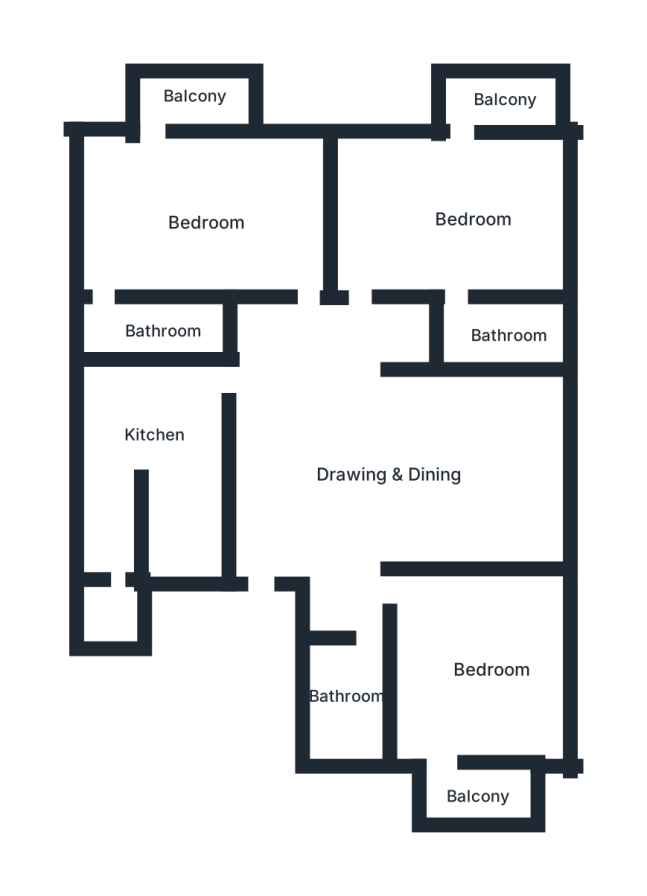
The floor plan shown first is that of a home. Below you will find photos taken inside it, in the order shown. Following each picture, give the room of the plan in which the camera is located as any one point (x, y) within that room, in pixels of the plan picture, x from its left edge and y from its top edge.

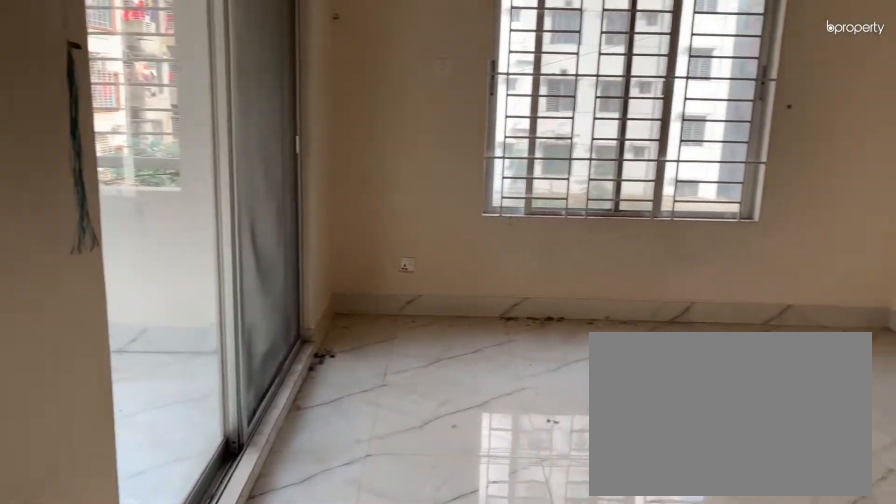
(440, 228)
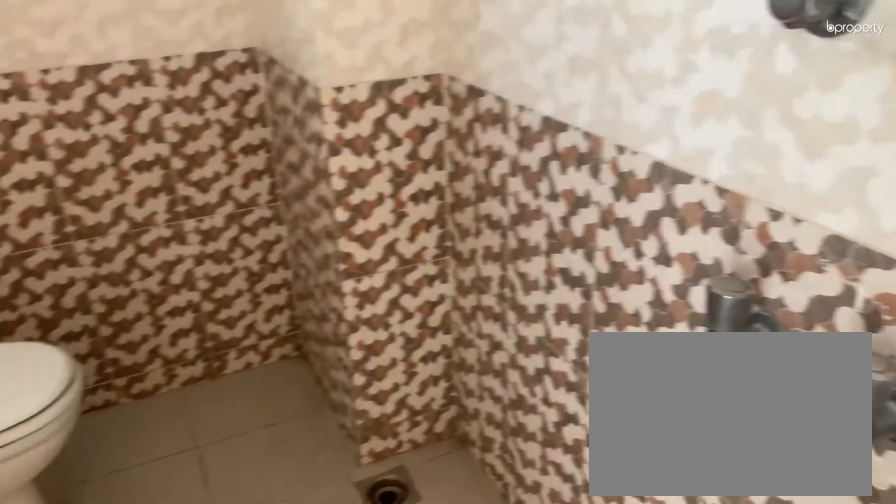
(506, 334)
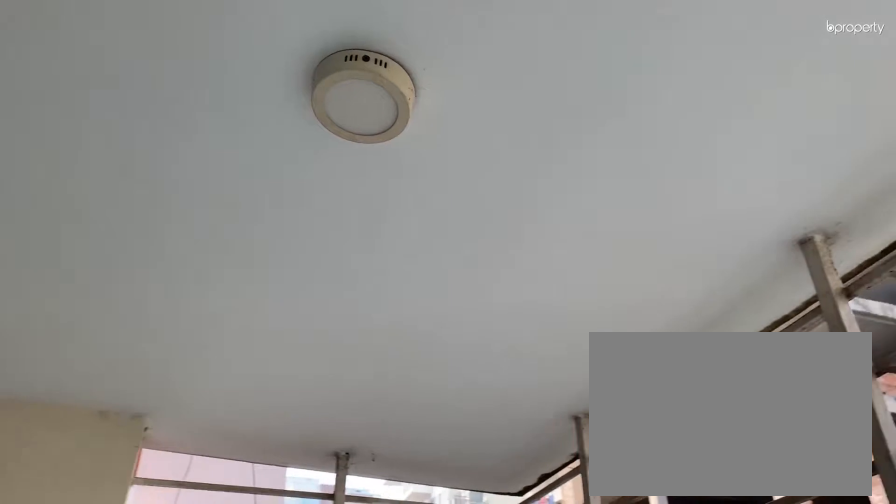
(497, 106)
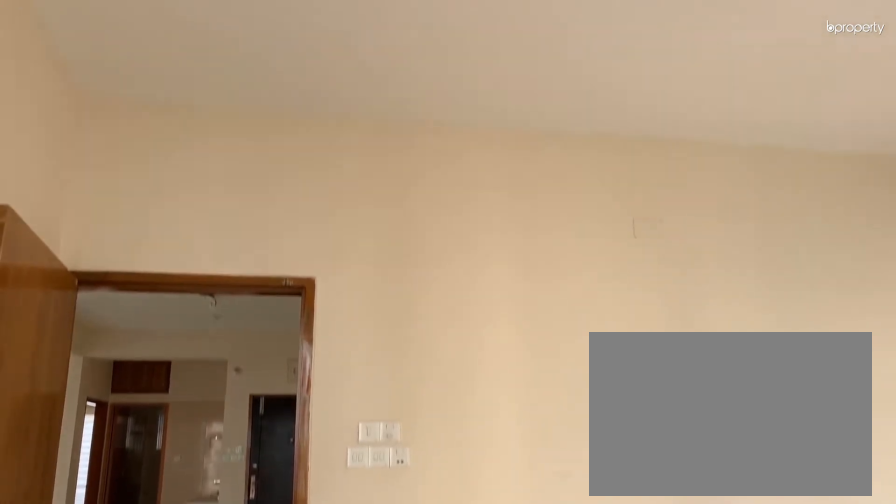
(205, 203)
